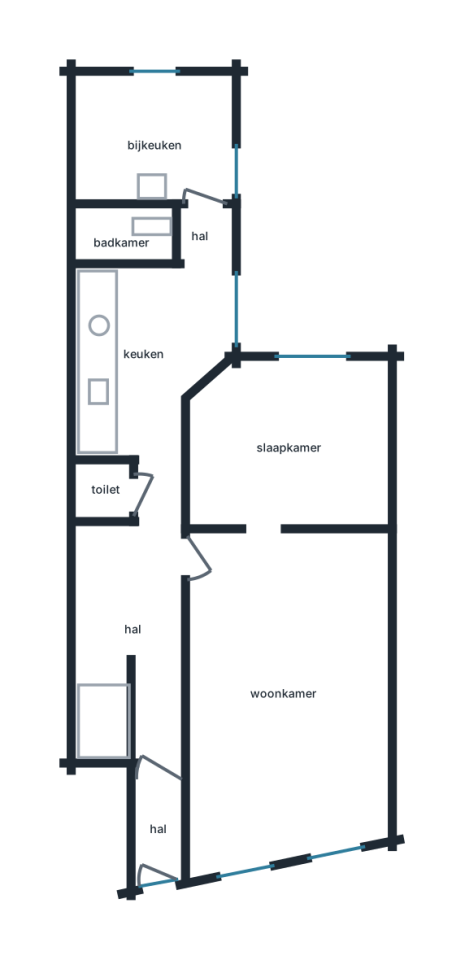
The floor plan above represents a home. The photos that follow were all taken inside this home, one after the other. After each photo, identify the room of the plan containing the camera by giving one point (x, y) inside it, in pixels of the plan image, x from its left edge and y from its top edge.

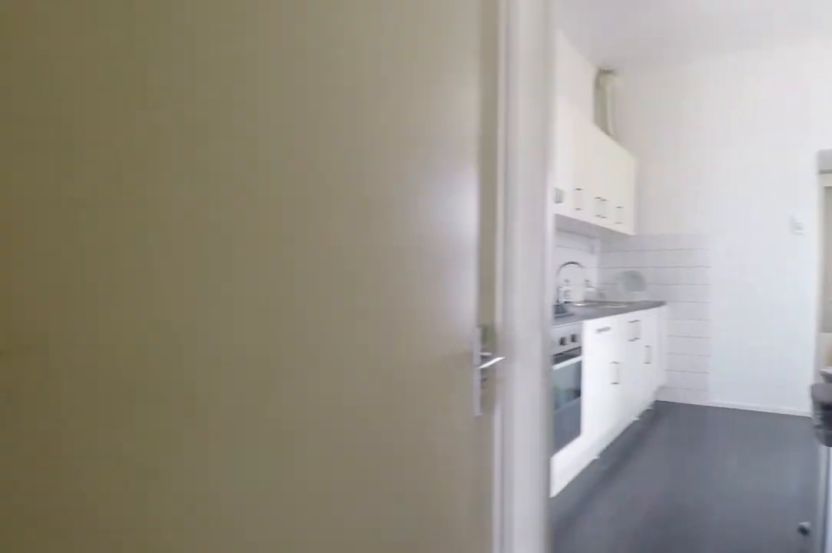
(144, 650)
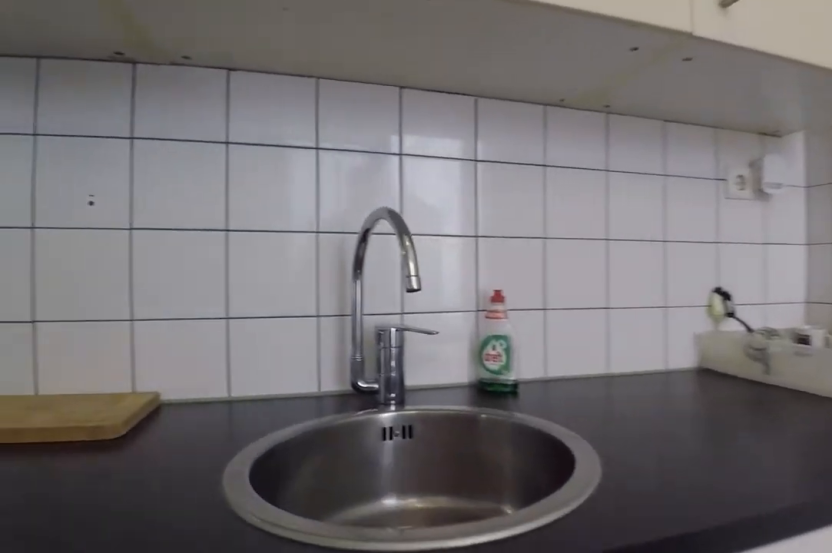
(147, 352)
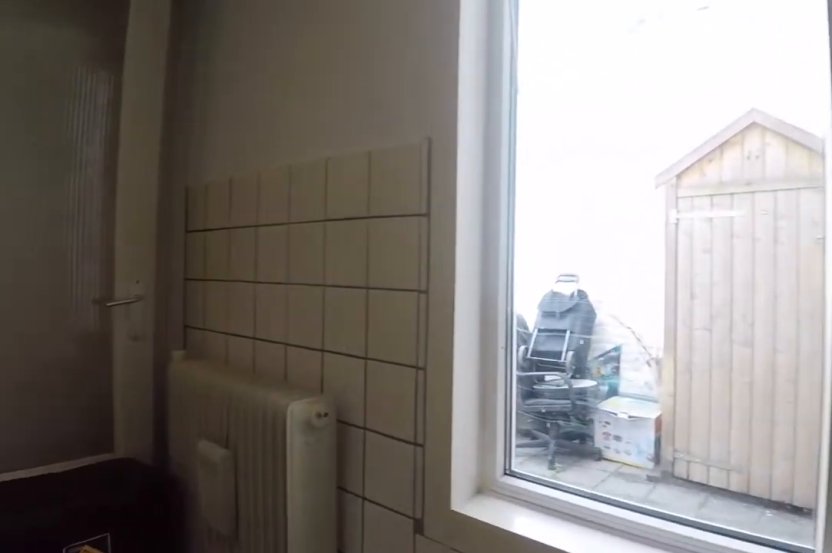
(147, 352)
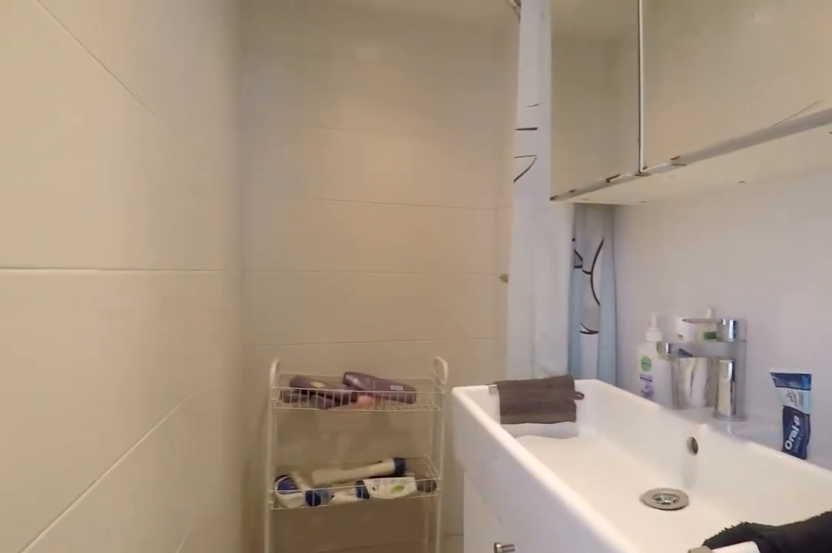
(148, 231)
